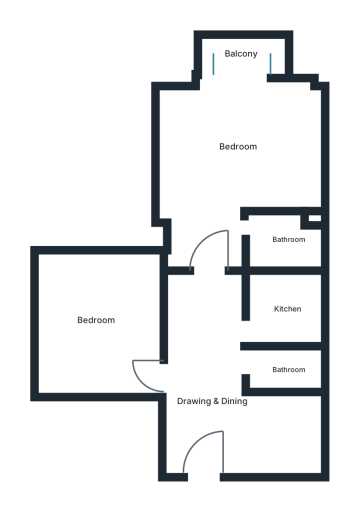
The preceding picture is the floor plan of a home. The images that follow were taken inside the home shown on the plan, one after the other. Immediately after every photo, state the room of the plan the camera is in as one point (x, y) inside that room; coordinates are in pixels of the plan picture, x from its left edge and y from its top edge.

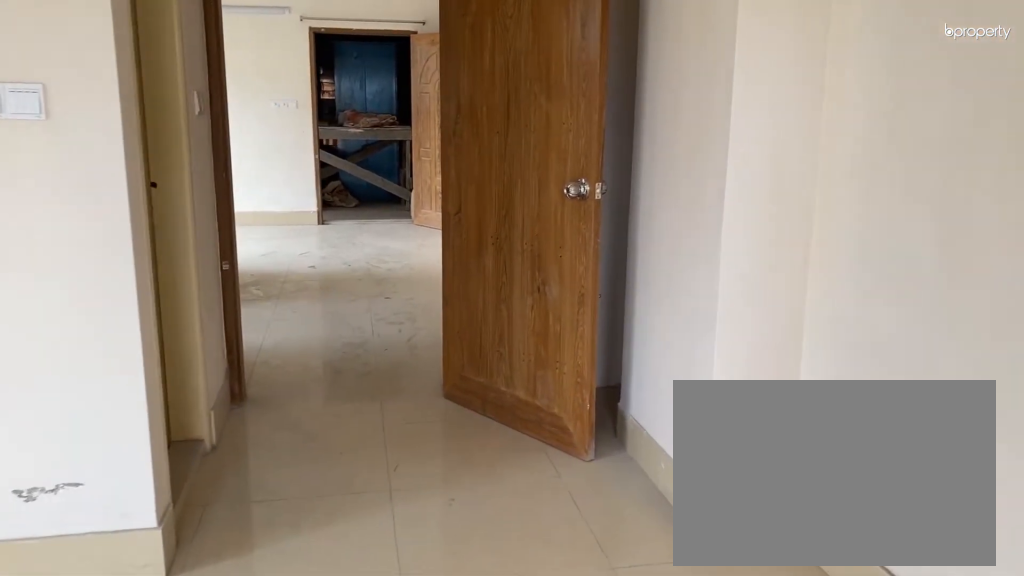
(238, 142)
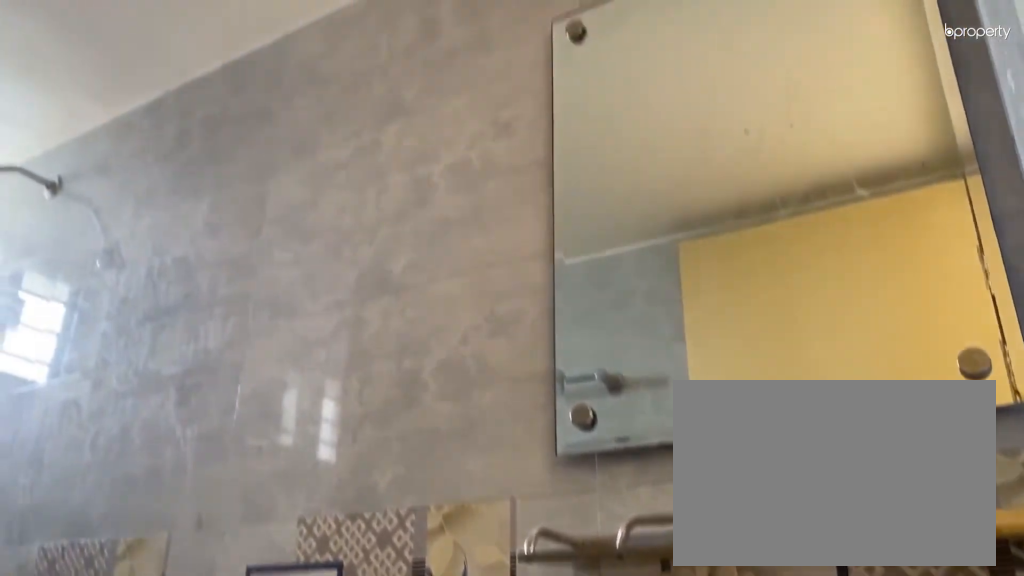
(288, 239)
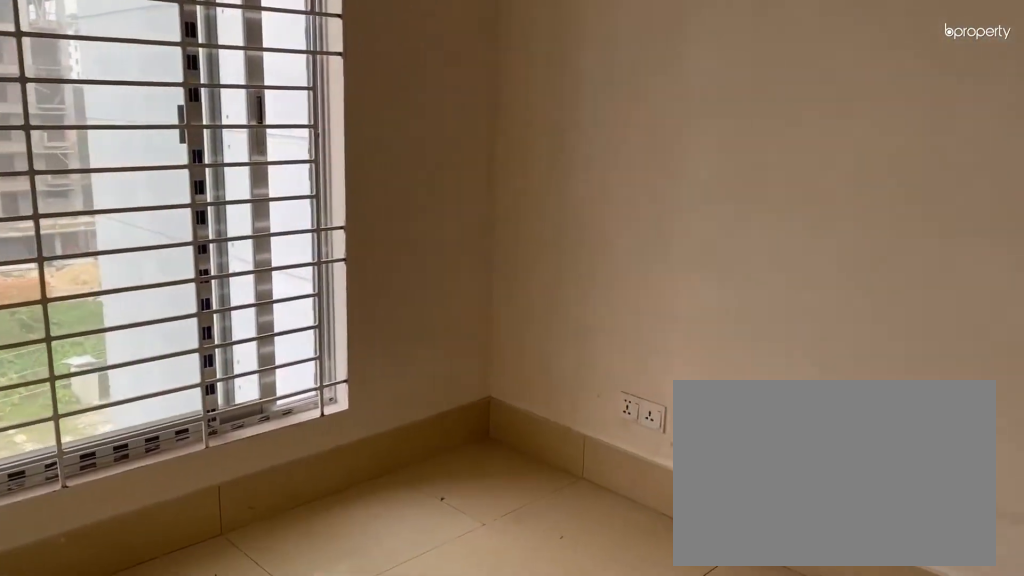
(97, 319)
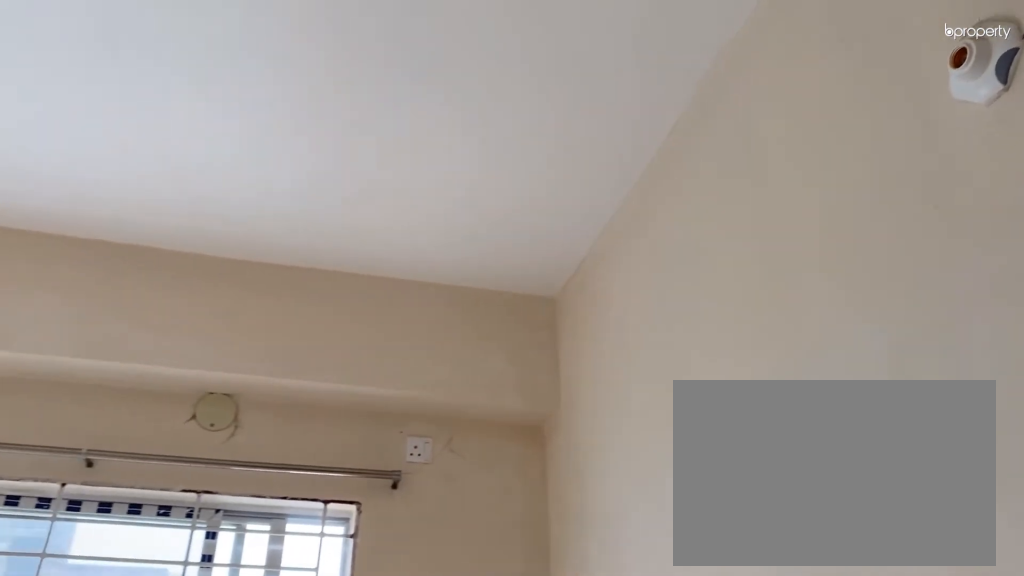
(97, 319)
